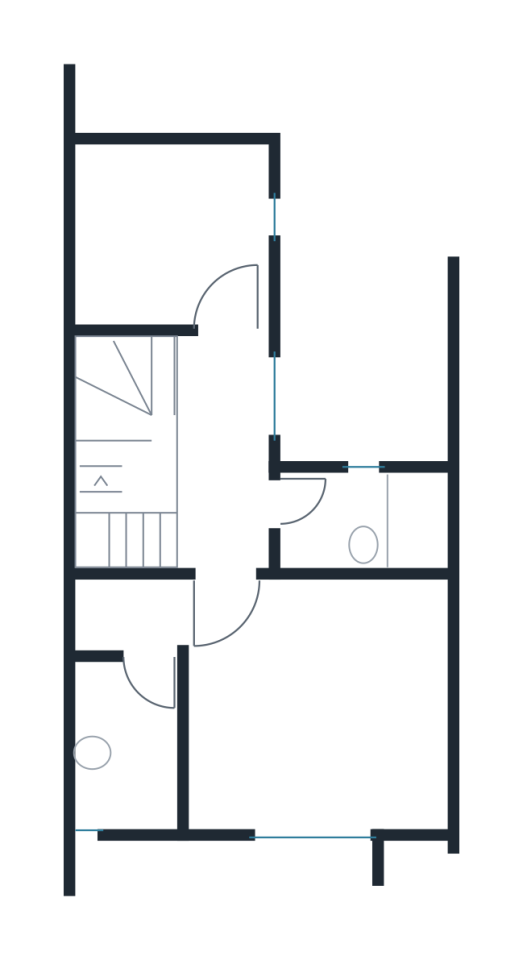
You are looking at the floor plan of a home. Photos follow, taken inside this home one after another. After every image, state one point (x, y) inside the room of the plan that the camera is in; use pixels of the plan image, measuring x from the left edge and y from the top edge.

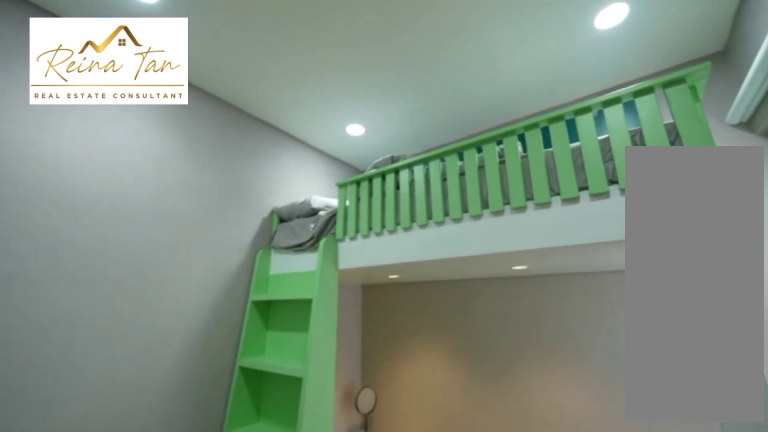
(176, 233)
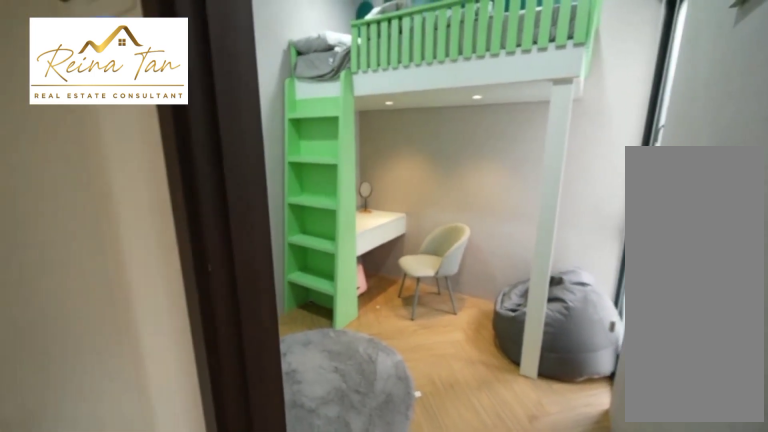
(176, 233)
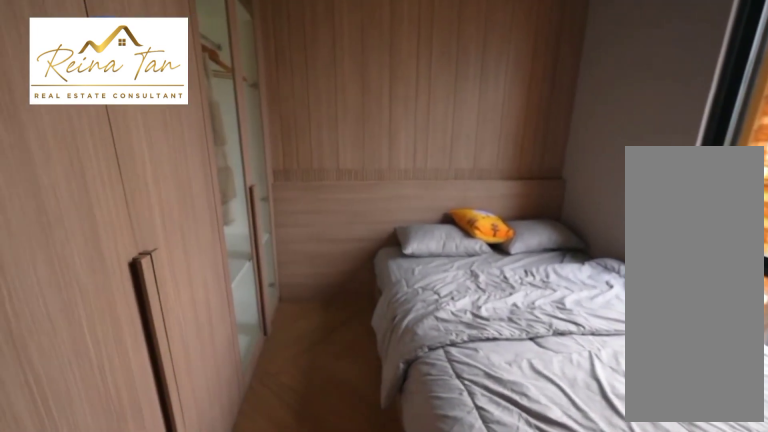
(264, 703)
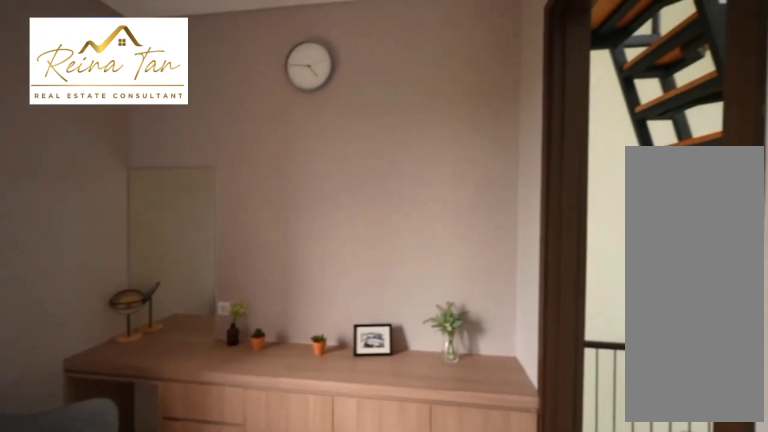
(264, 703)
